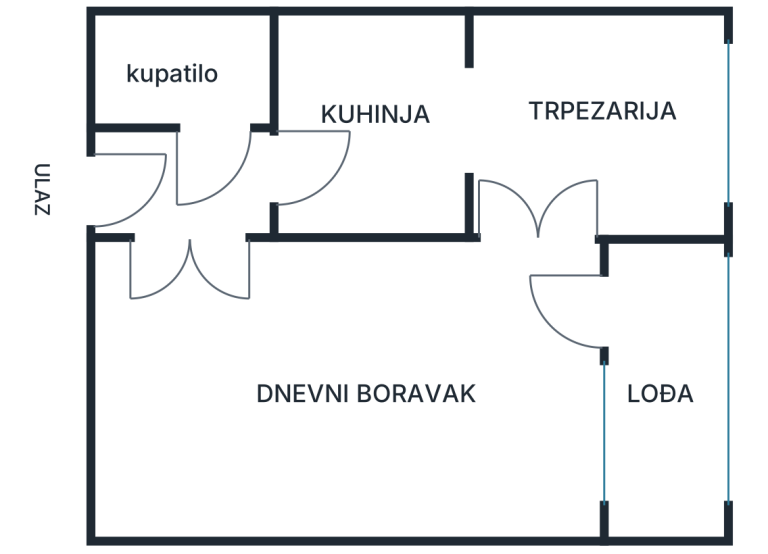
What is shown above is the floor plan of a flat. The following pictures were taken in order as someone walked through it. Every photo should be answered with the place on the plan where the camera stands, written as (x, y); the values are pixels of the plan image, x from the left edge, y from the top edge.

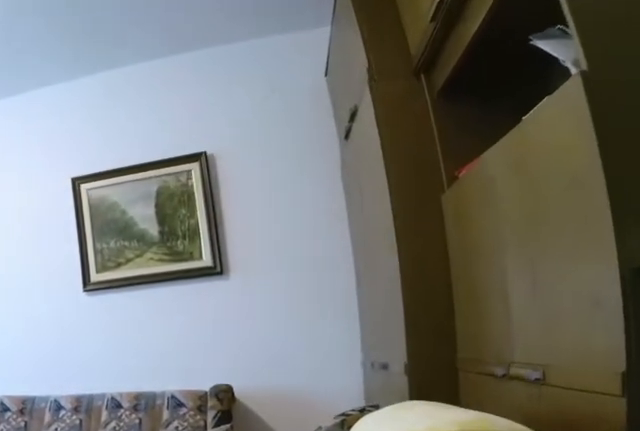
(191, 260)
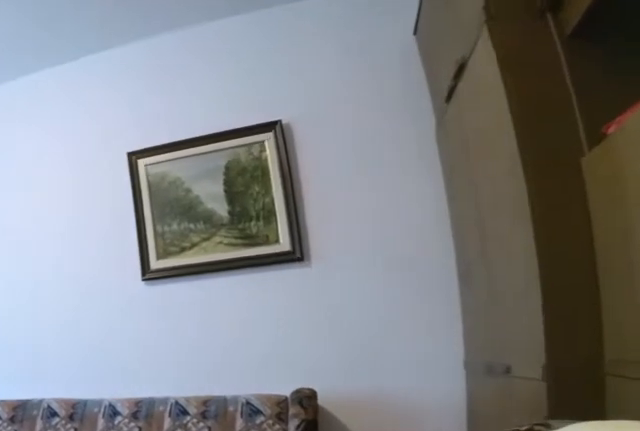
(202, 278)
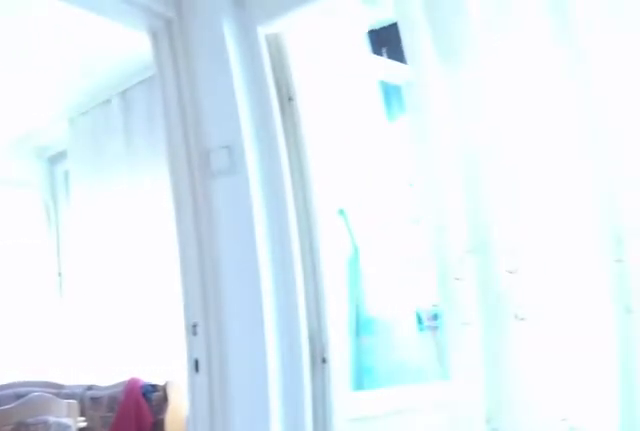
(495, 345)
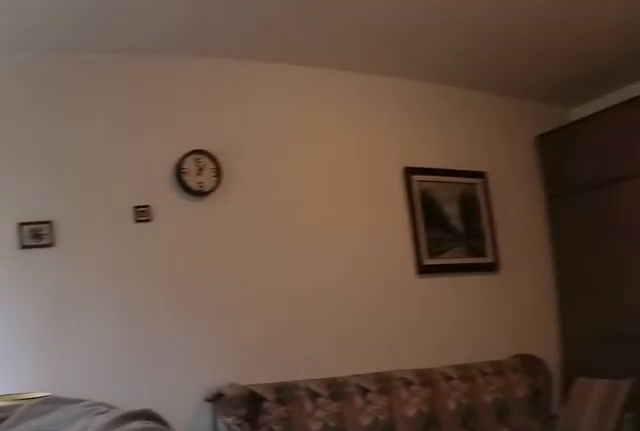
(585, 279)
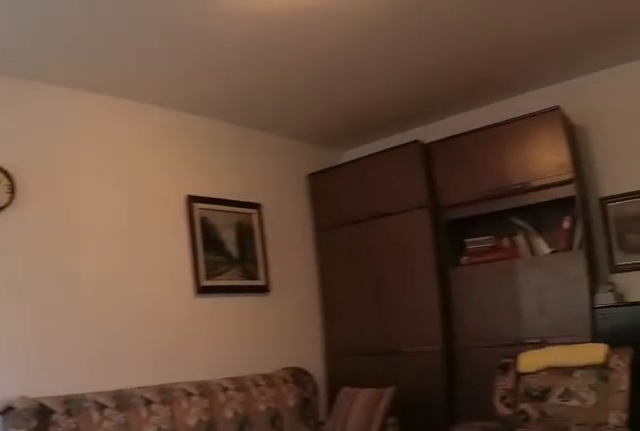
(589, 278)
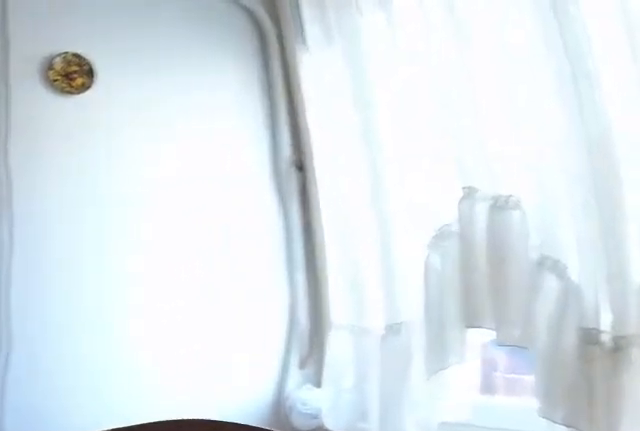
(587, 180)
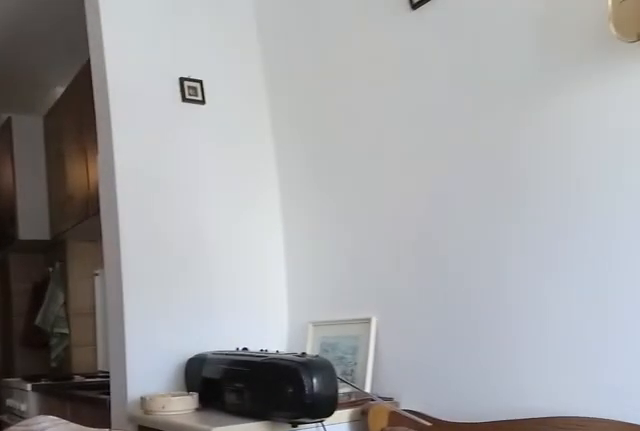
(643, 163)
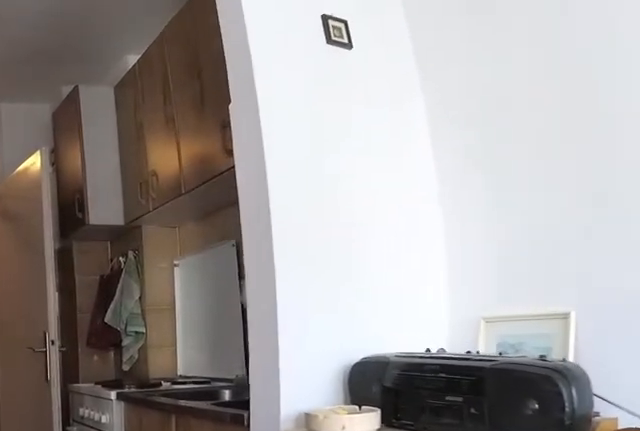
(598, 152)
